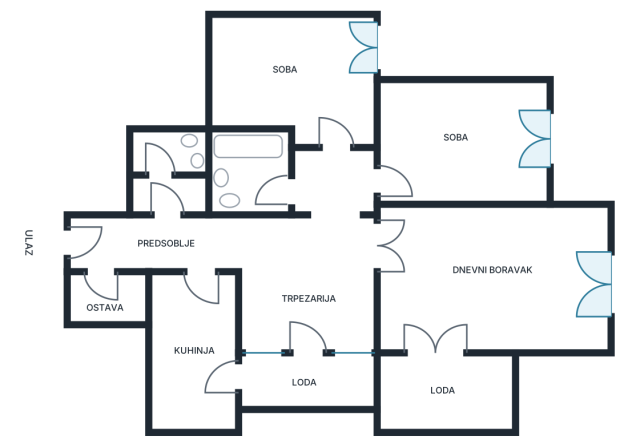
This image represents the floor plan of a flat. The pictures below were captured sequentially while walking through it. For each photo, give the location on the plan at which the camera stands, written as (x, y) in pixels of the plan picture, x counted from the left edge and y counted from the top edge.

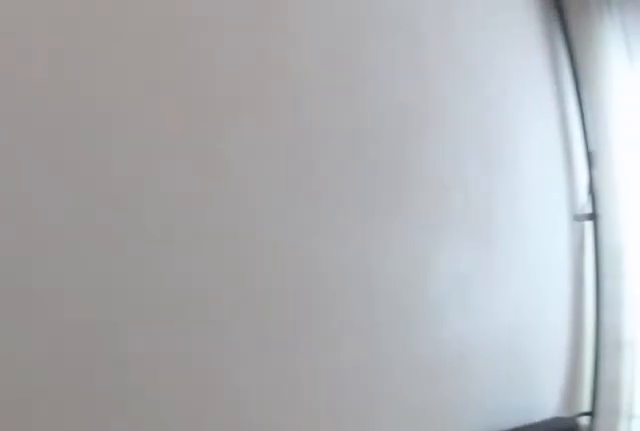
(243, 62)
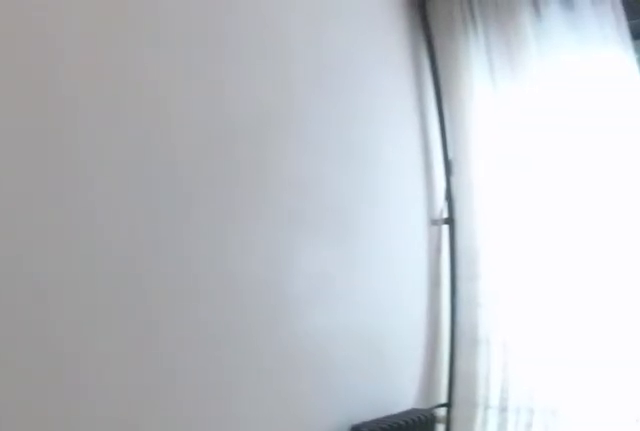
(239, 62)
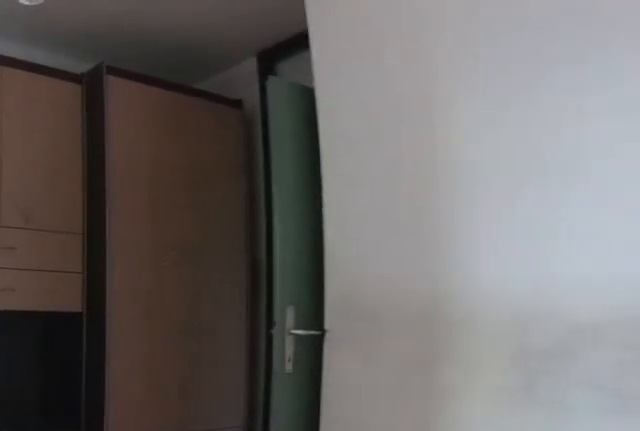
(225, 47)
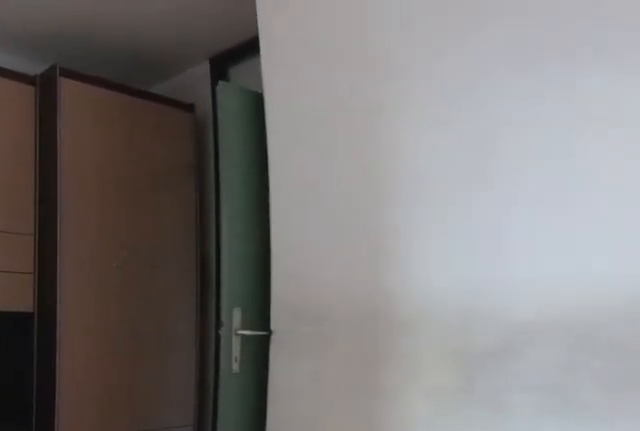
(224, 43)
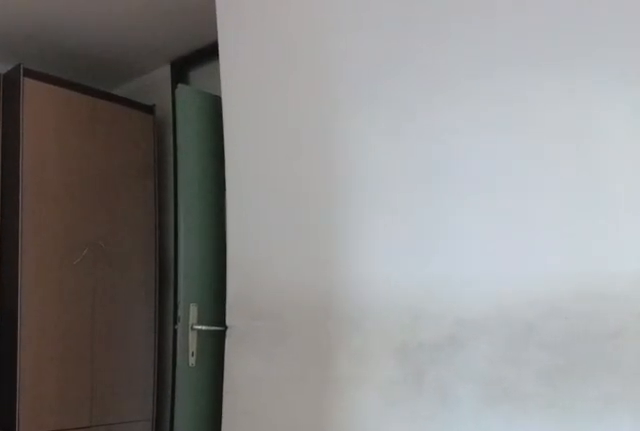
(226, 40)
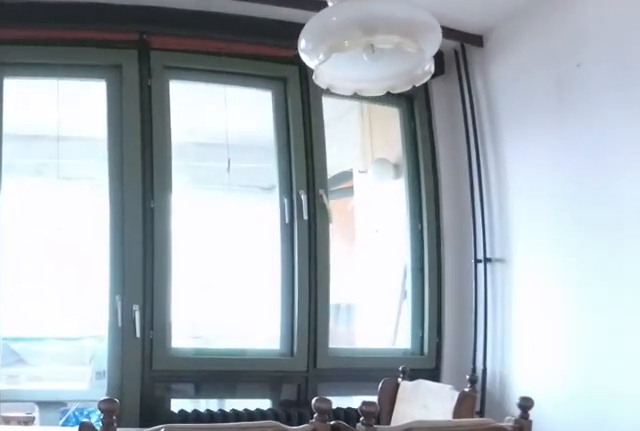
(340, 220)
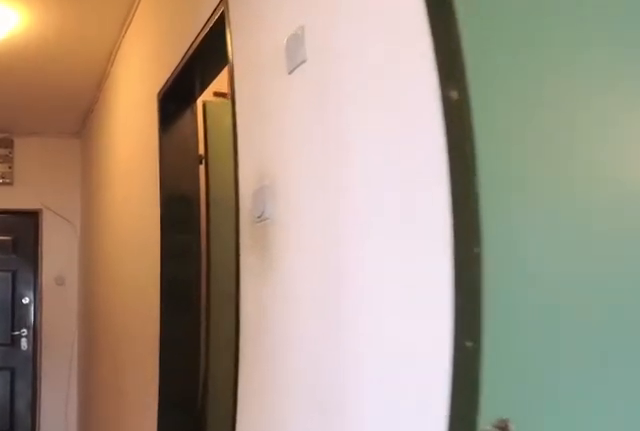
(282, 249)
